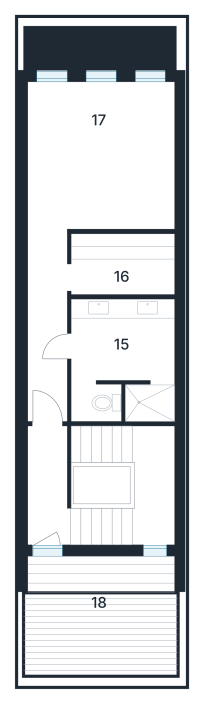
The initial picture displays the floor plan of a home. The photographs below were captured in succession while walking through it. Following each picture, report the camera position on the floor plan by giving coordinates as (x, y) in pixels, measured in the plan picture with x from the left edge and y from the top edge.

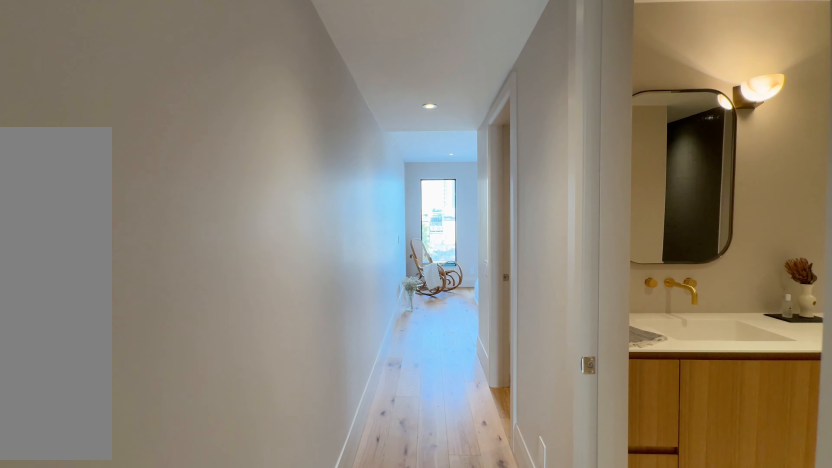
(48, 395)
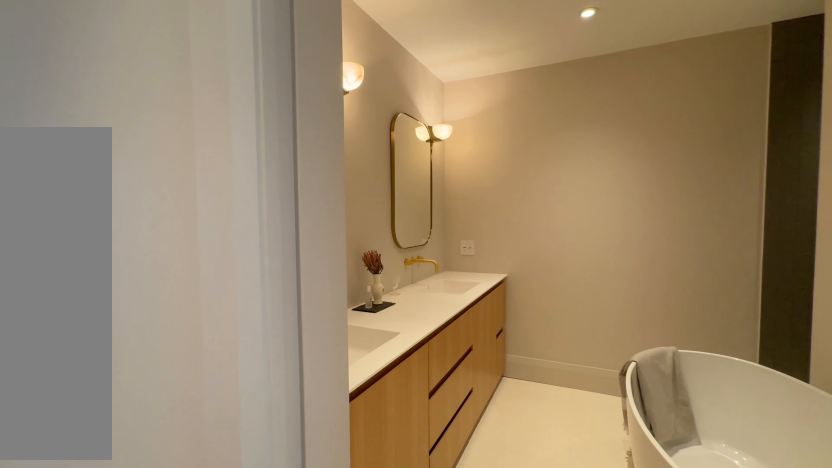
(47, 345)
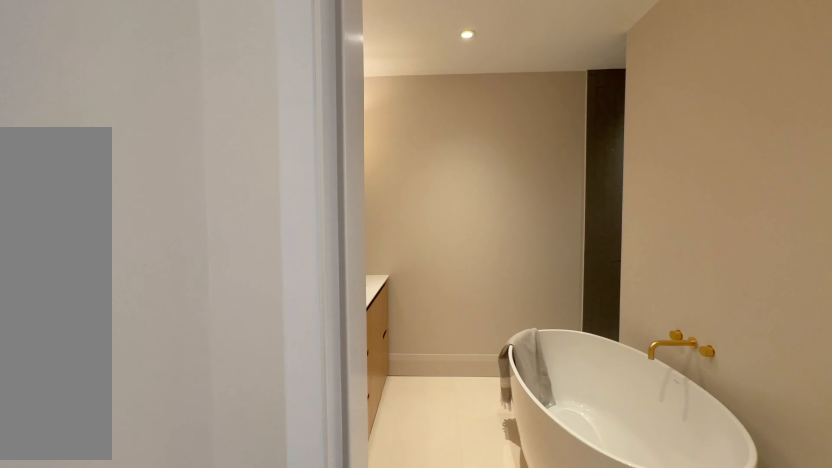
(47, 337)
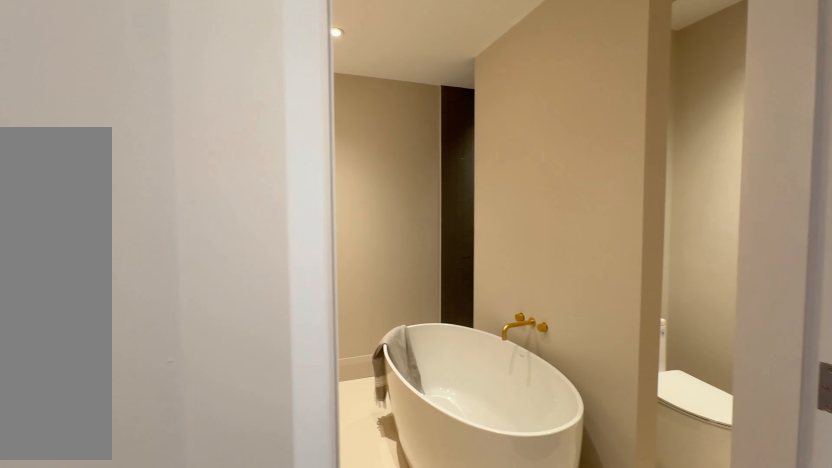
(46, 324)
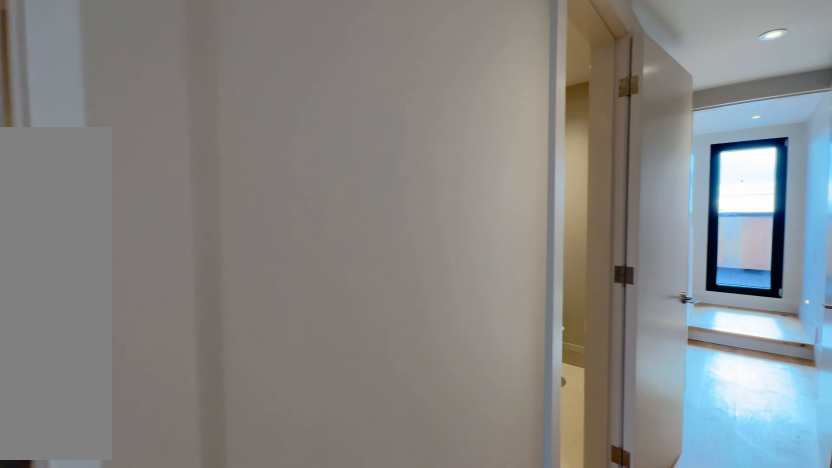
(45, 294)
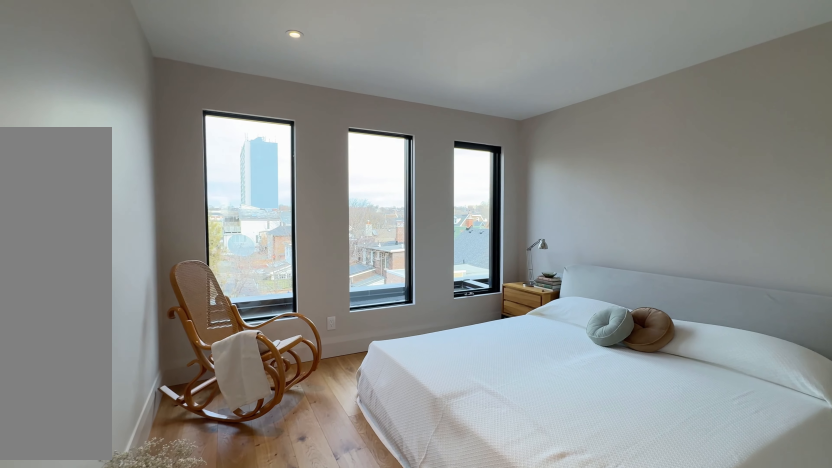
(47, 217)
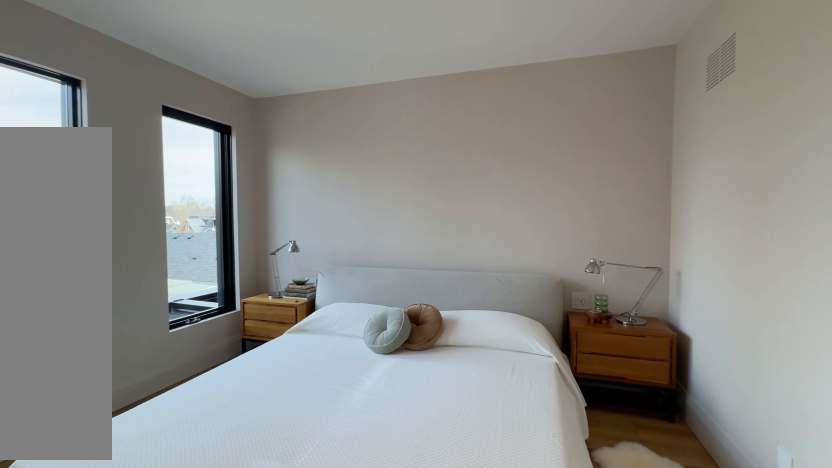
(49, 201)
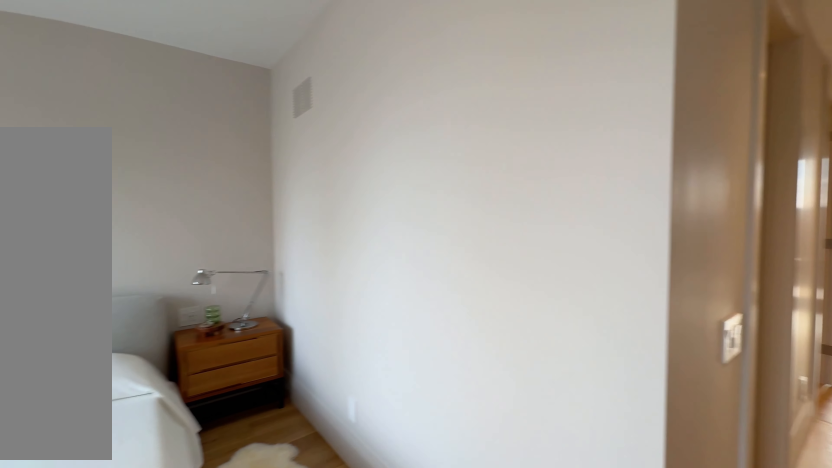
(50, 217)
